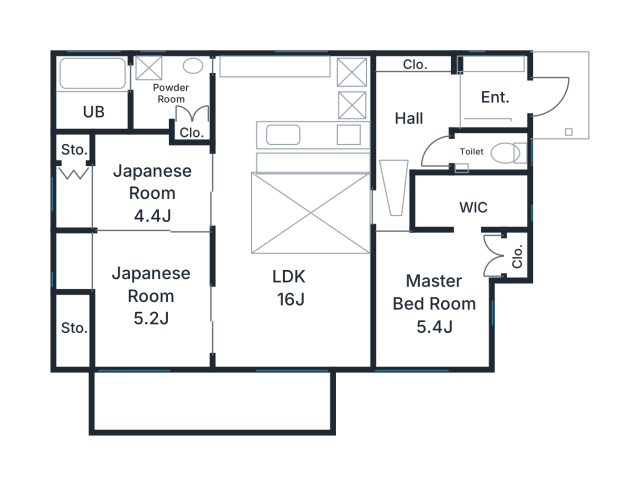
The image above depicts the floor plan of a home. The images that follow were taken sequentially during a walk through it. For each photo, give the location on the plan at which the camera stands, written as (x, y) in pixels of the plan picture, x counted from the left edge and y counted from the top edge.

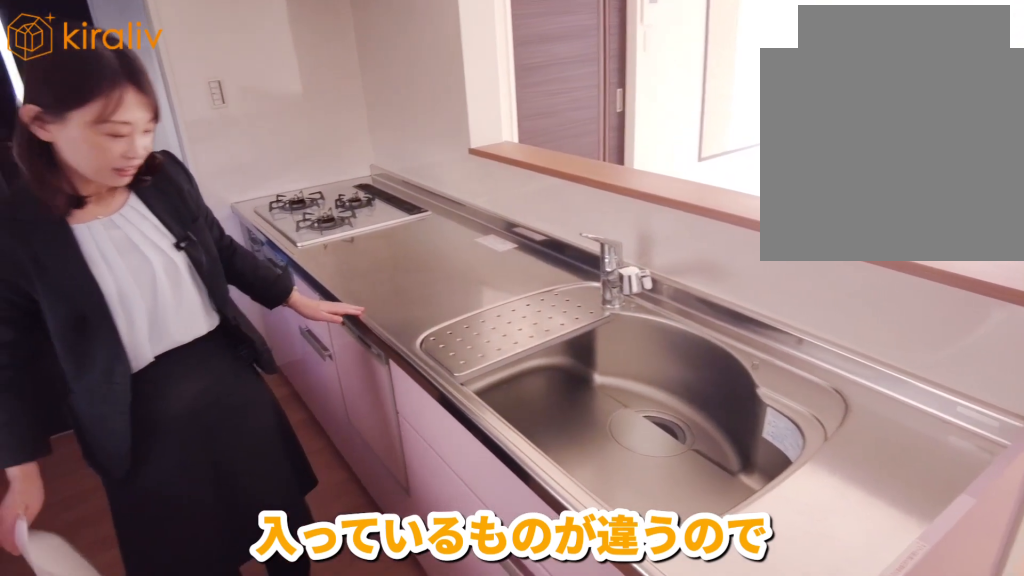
(277, 106)
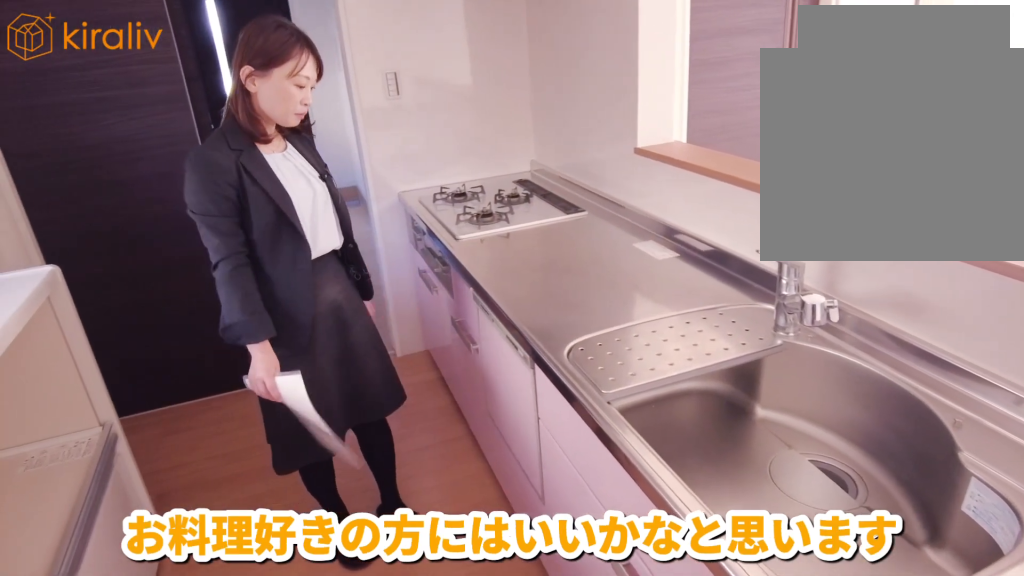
(278, 109)
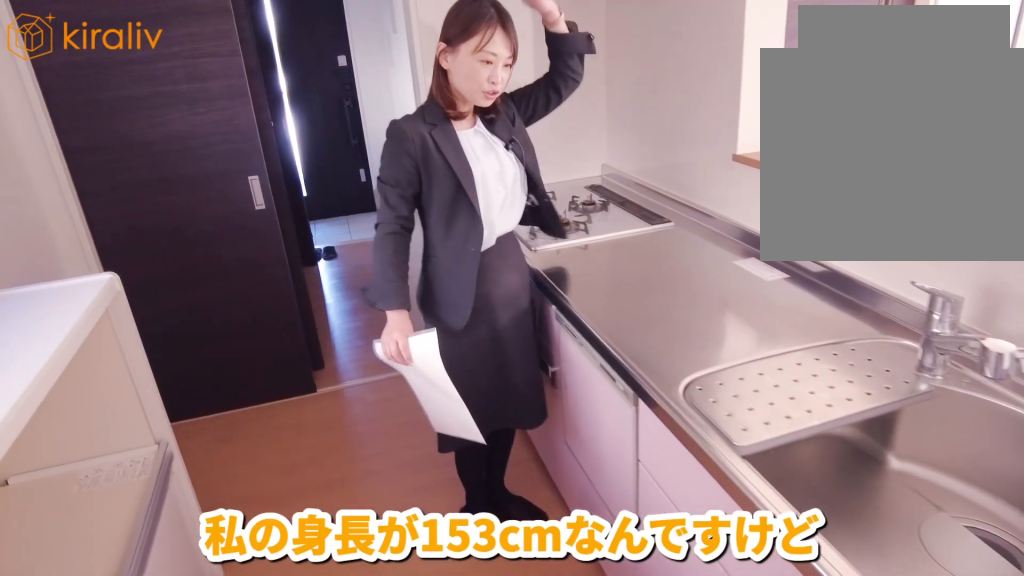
(278, 109)
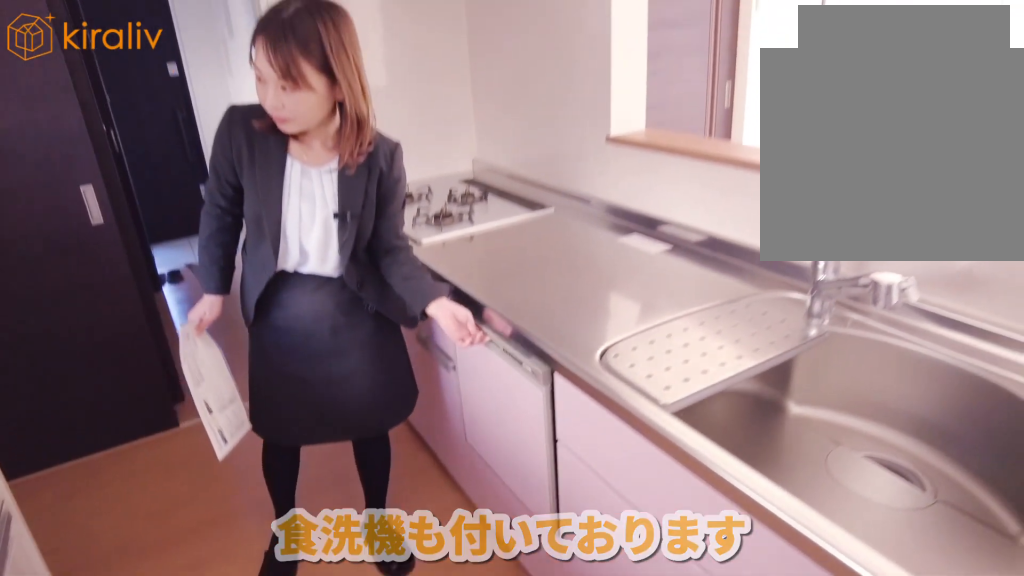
(277, 106)
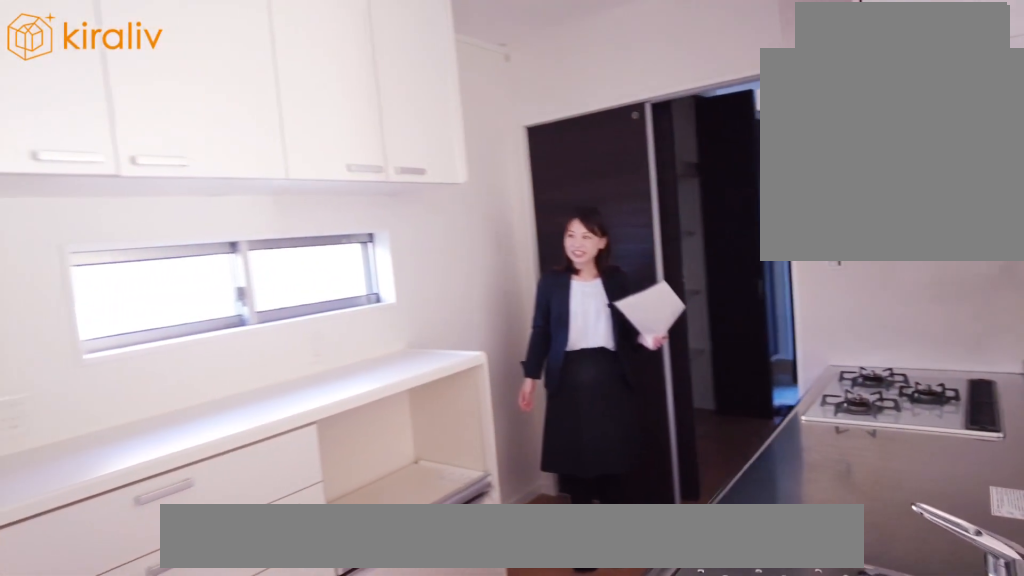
(277, 105)
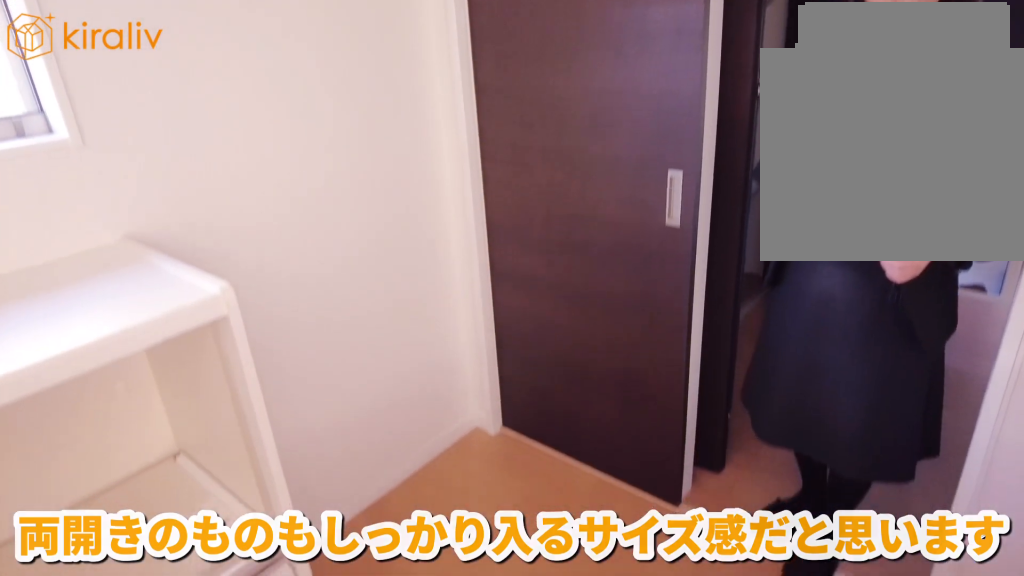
(278, 106)
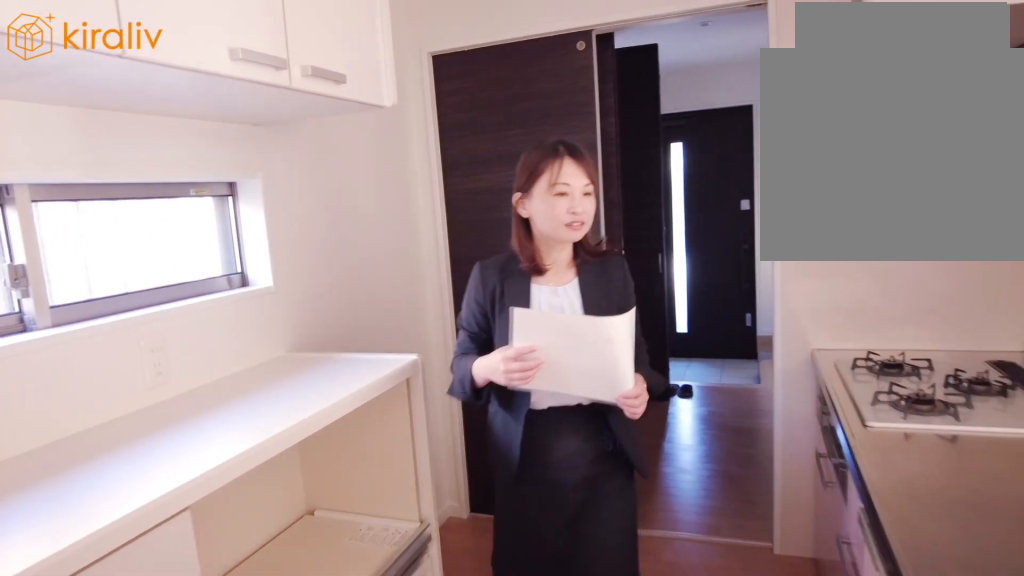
(263, 109)
